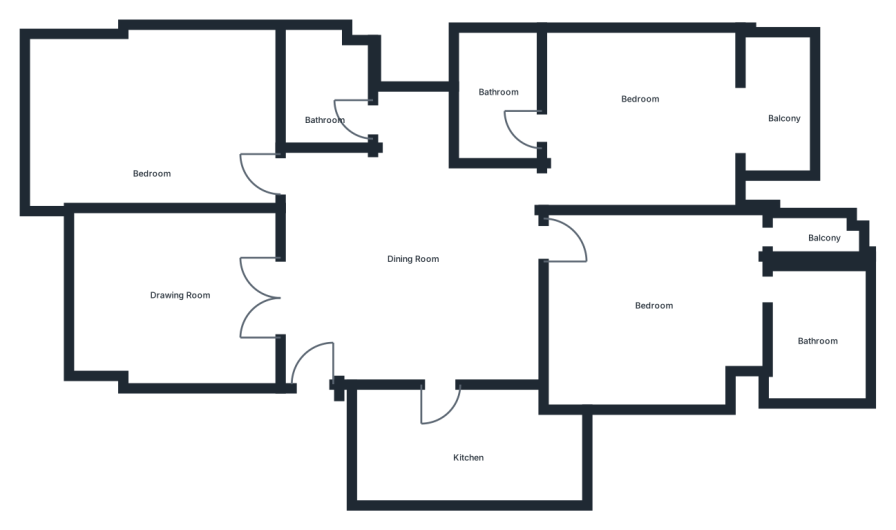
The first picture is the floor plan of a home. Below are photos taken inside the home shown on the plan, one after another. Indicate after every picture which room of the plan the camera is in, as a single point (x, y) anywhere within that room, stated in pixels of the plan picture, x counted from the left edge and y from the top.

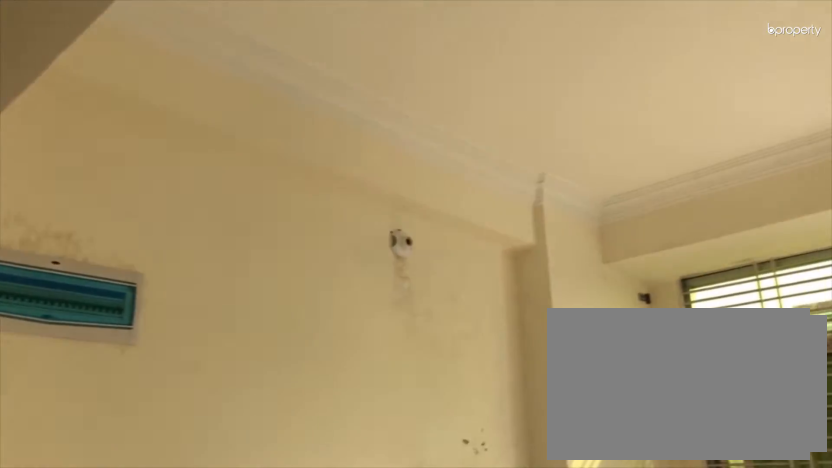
(168, 310)
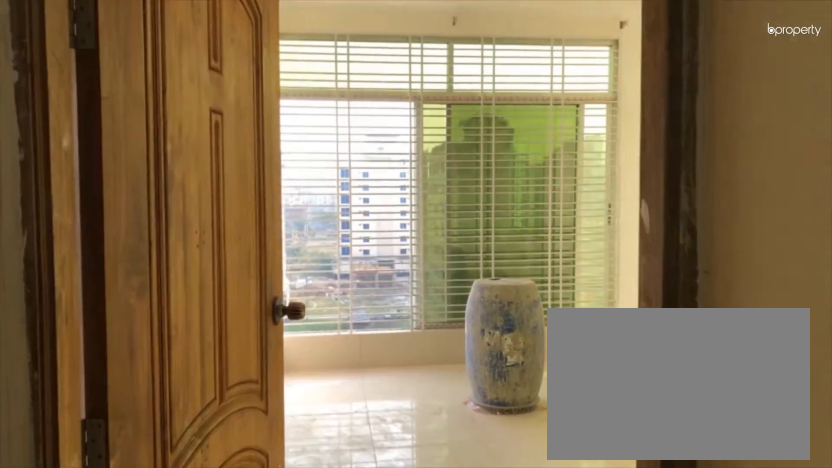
(289, 178)
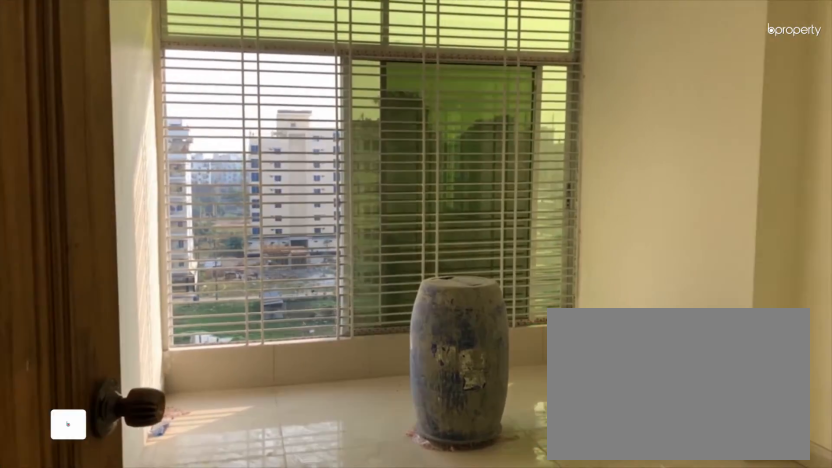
(151, 131)
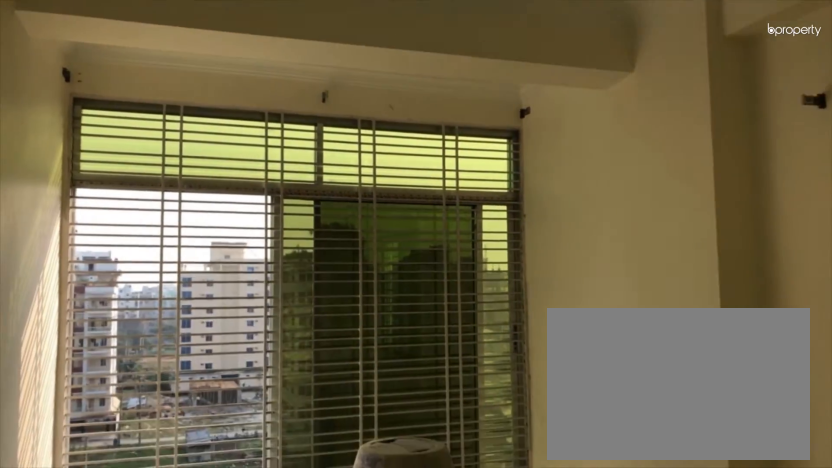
(151, 131)
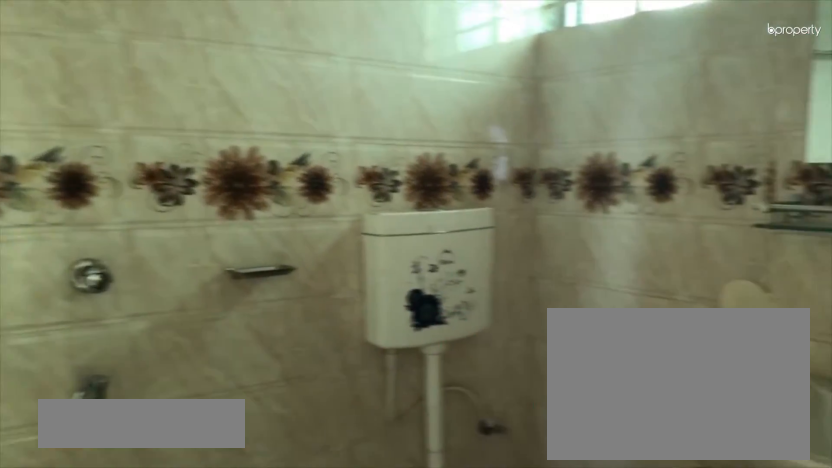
(325, 87)
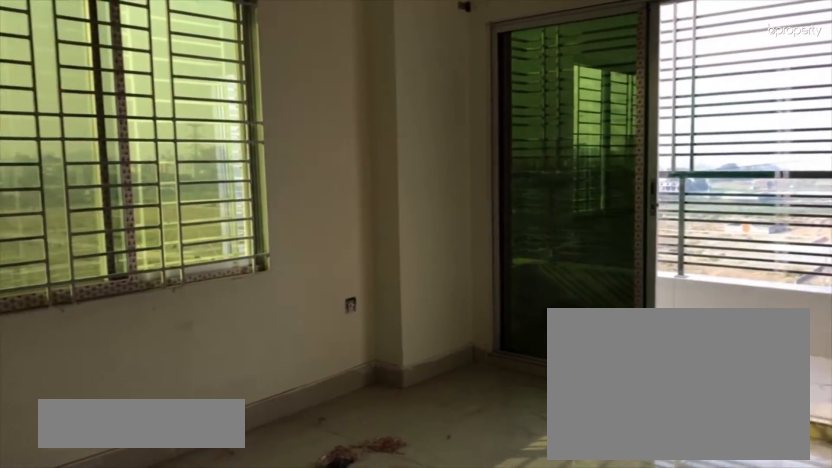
(639, 128)
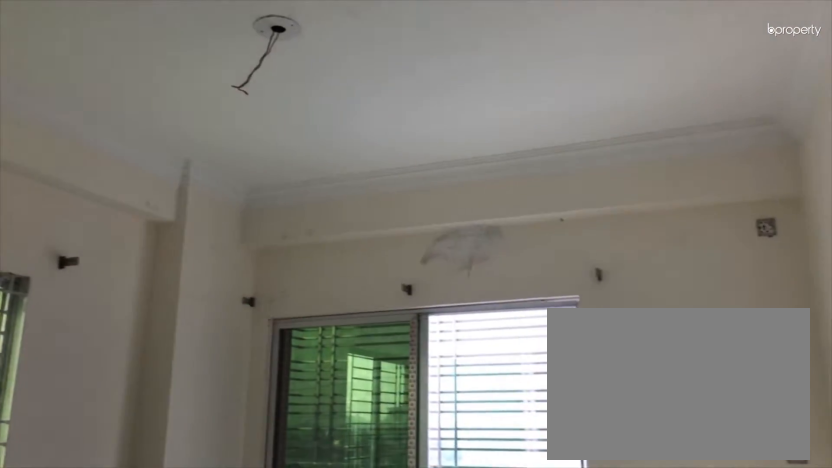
(639, 128)
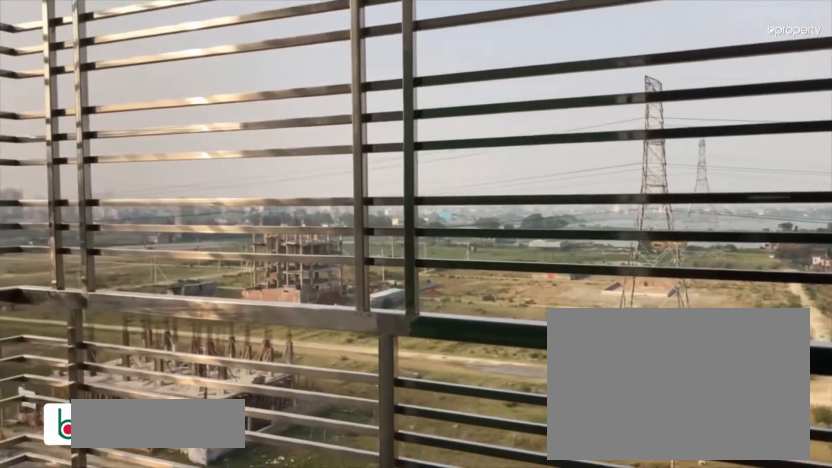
(789, 116)
